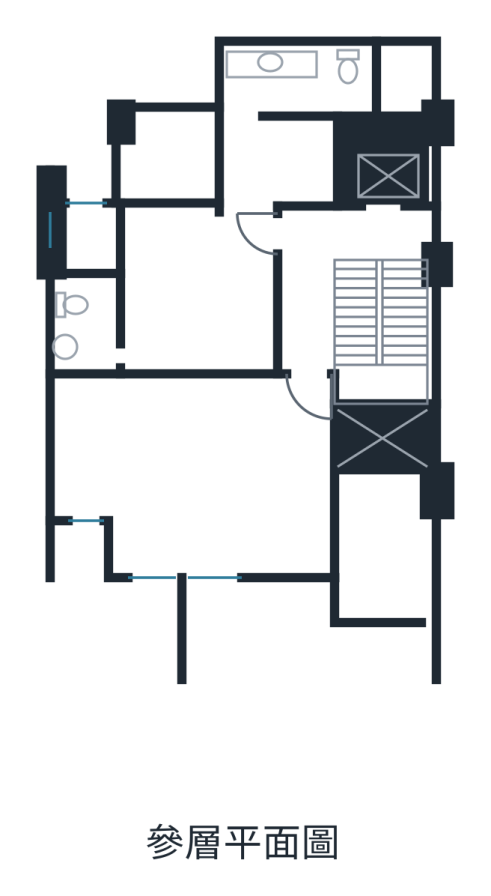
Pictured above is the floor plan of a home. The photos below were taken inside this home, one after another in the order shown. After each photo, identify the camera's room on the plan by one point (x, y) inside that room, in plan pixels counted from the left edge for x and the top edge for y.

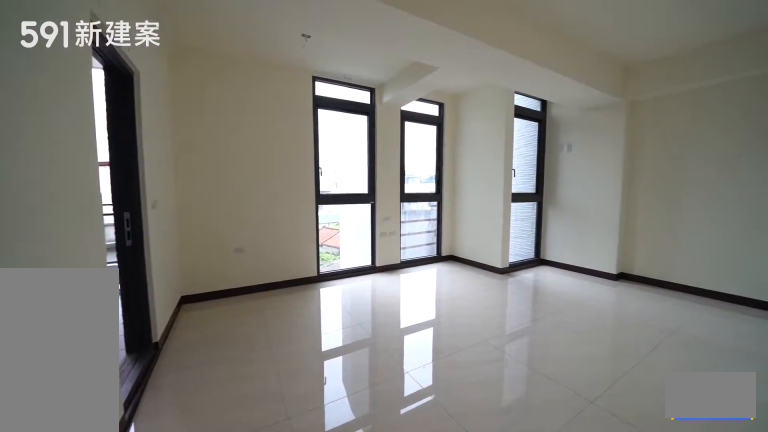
(193, 470)
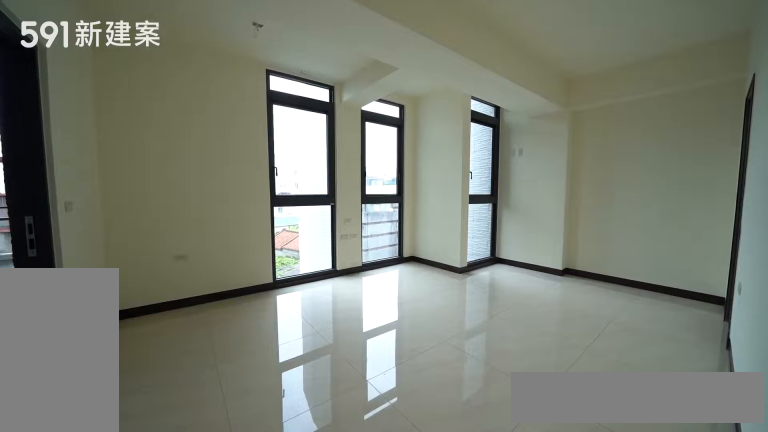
(193, 470)
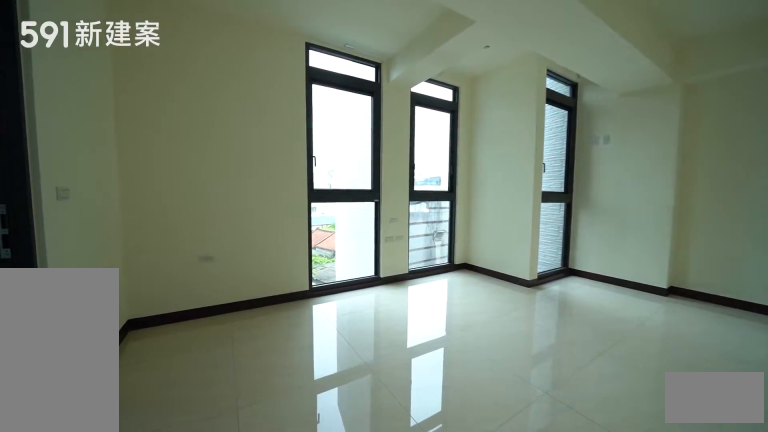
(193, 470)
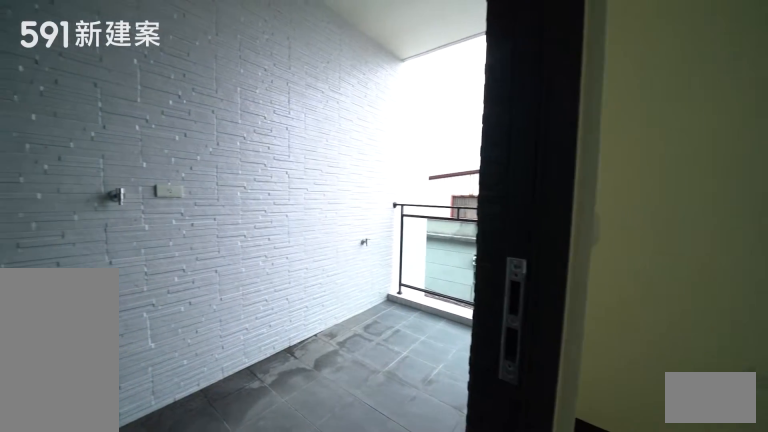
(386, 550)
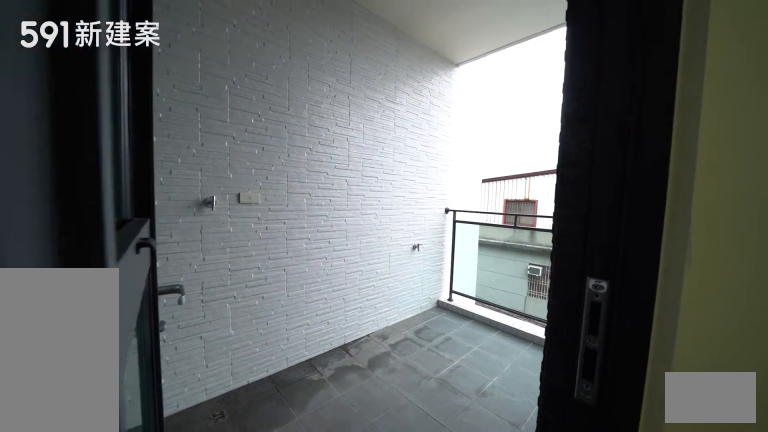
(386, 550)
